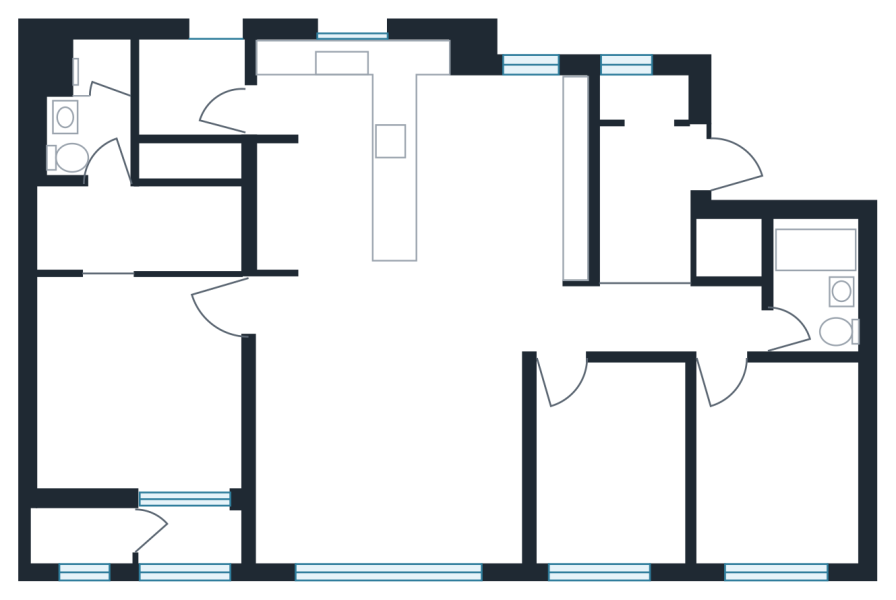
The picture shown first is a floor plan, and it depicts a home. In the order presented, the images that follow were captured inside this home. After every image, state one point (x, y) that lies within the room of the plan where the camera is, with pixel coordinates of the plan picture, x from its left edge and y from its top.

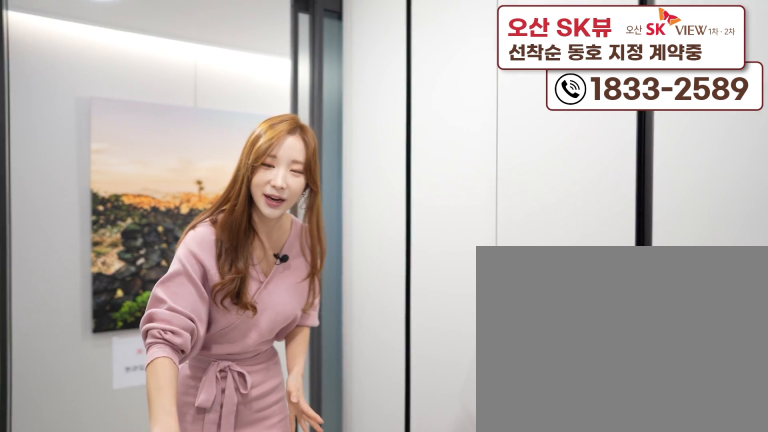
(652, 179)
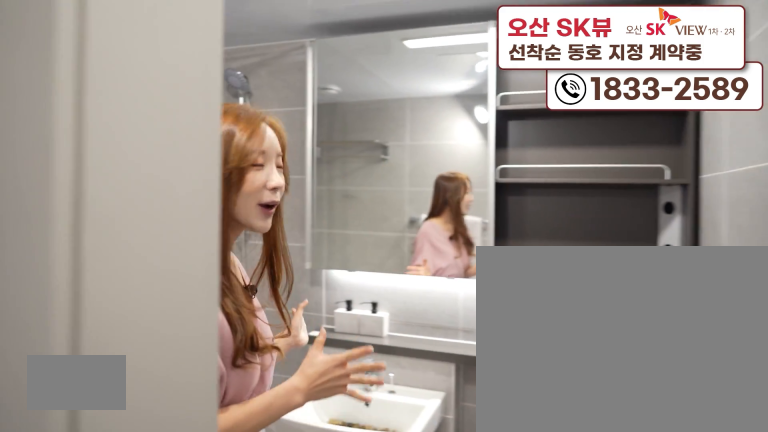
(822, 312)
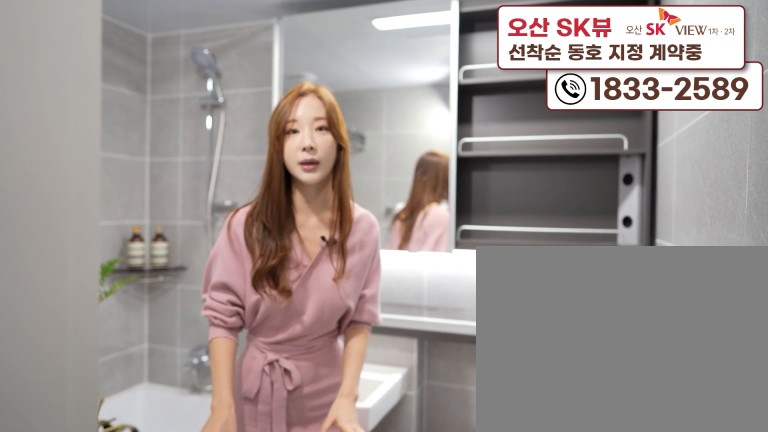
(822, 312)
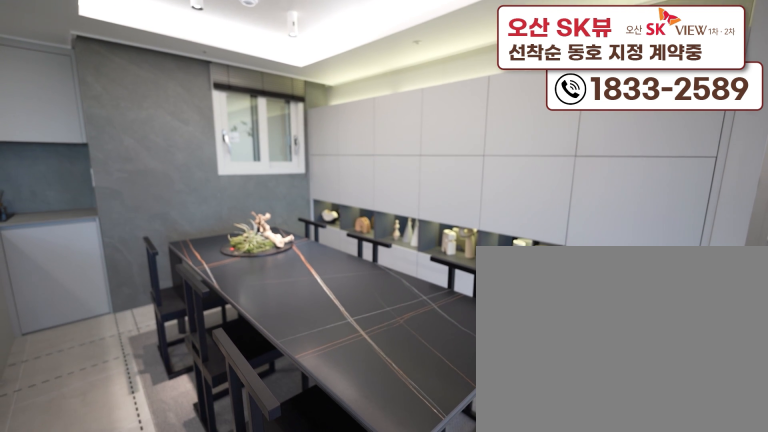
(357, 284)
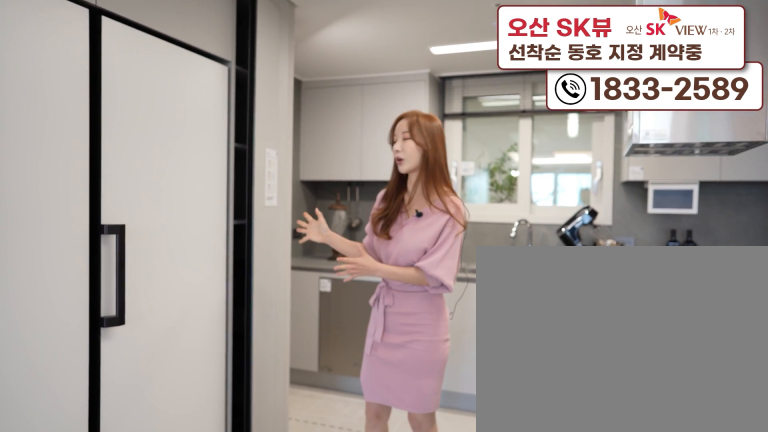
(357, 284)
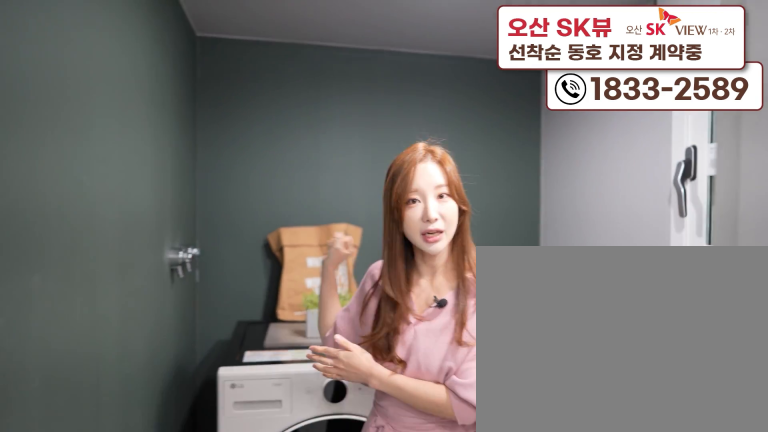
(203, 102)
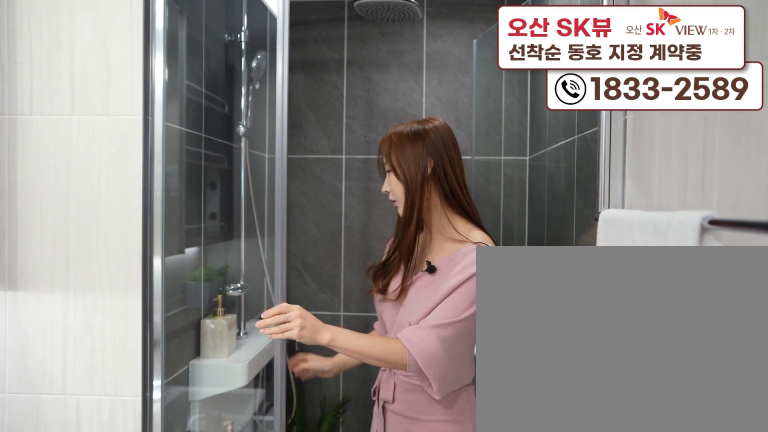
(98, 146)
